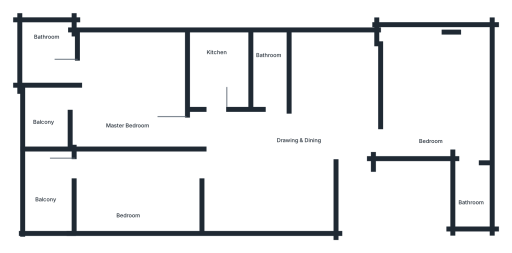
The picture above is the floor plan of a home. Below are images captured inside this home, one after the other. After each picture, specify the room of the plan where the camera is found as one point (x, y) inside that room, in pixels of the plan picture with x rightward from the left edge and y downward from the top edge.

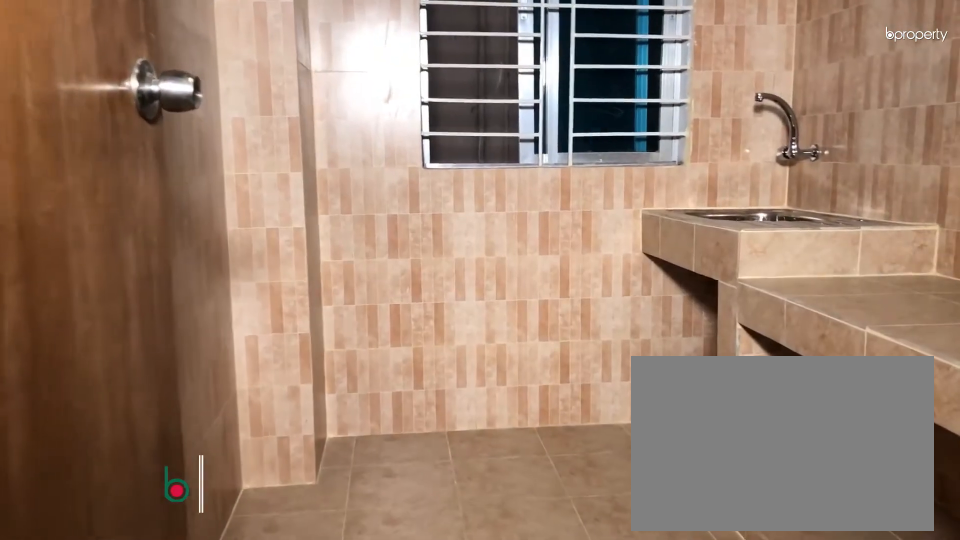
(219, 70)
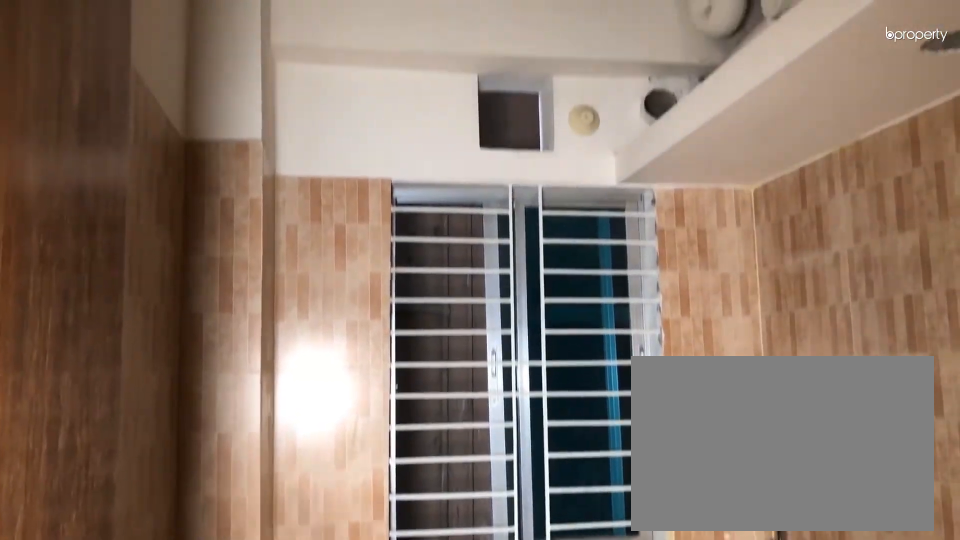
(219, 70)
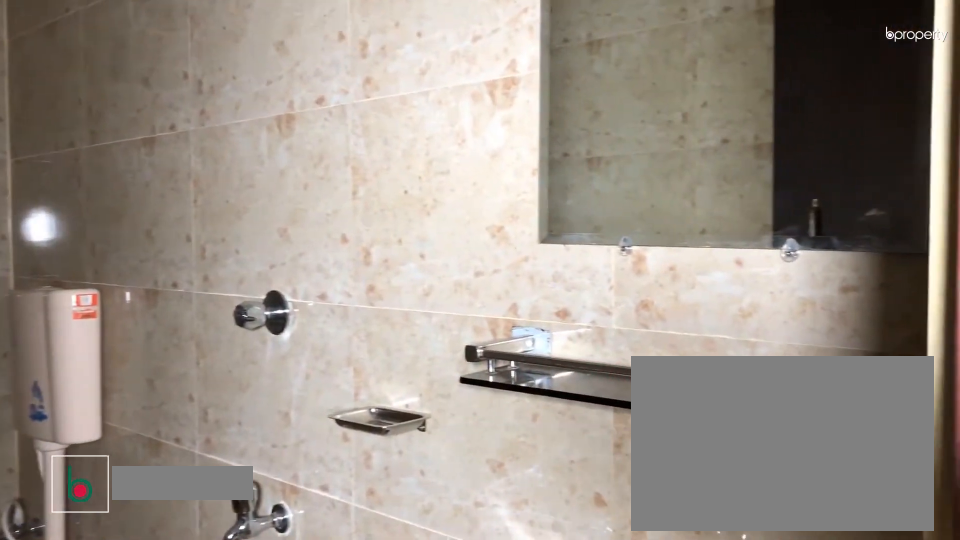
(271, 72)
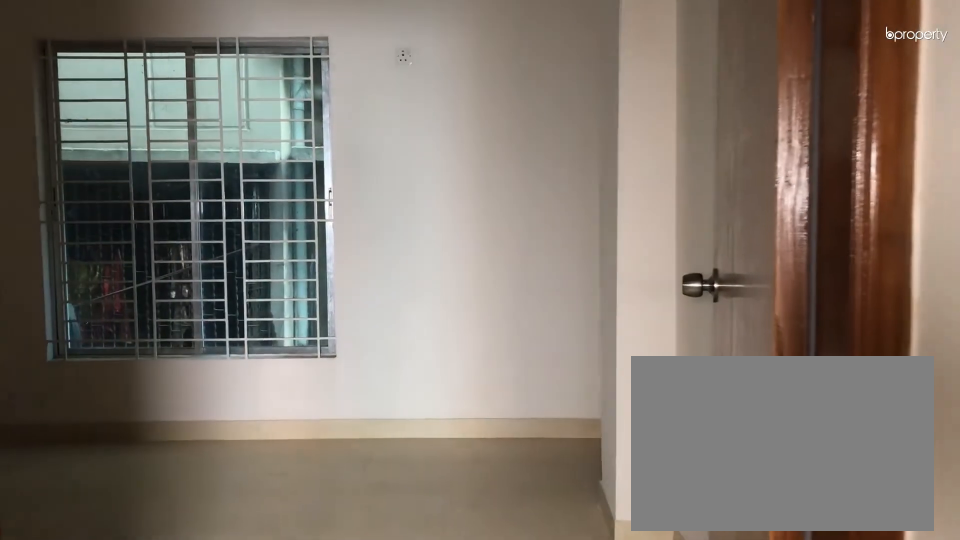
(391, 140)
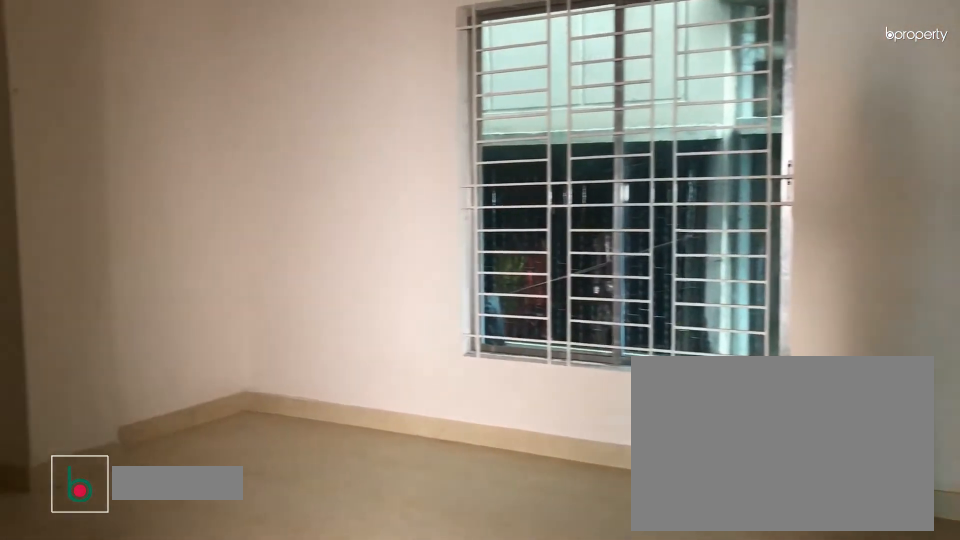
(427, 94)
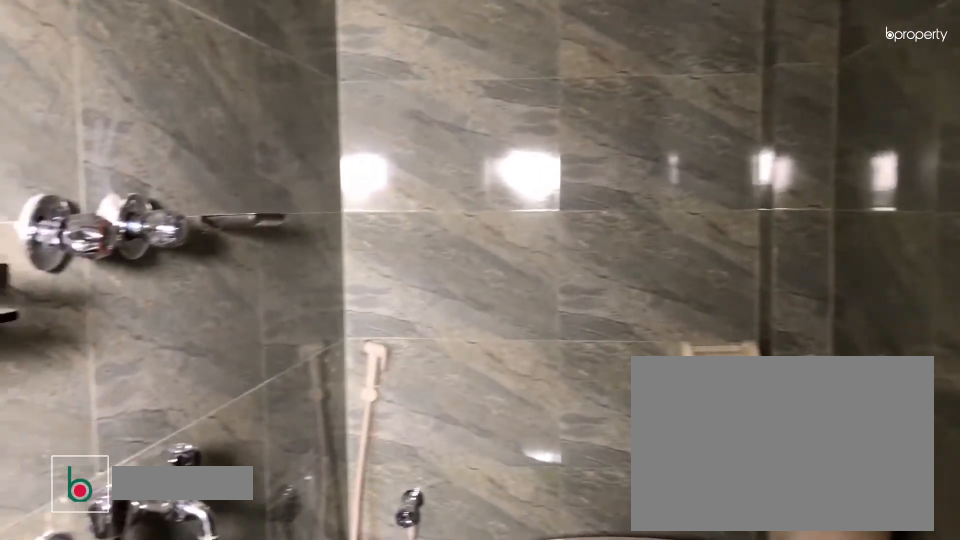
(475, 193)
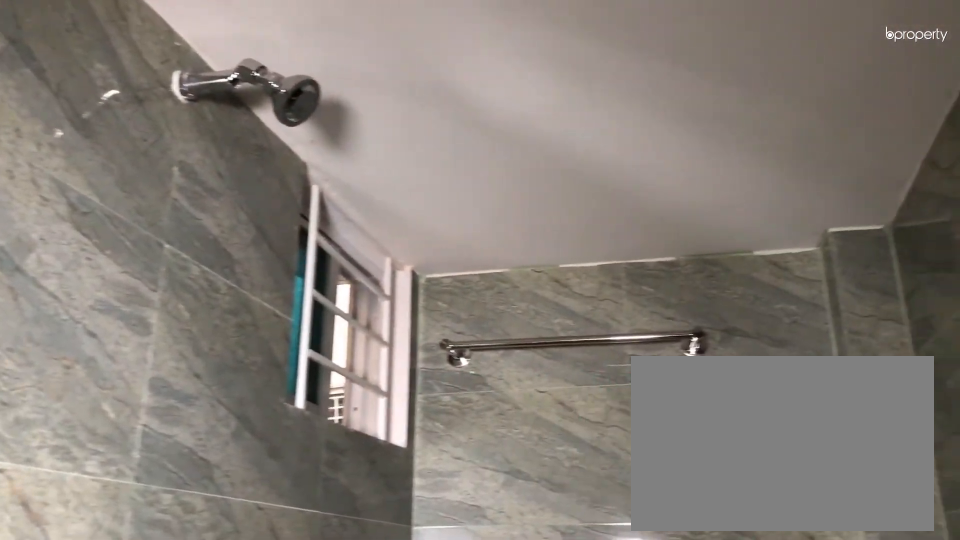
(475, 193)
